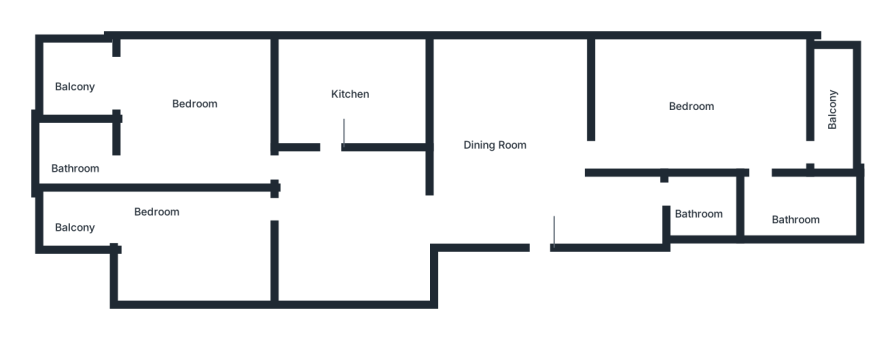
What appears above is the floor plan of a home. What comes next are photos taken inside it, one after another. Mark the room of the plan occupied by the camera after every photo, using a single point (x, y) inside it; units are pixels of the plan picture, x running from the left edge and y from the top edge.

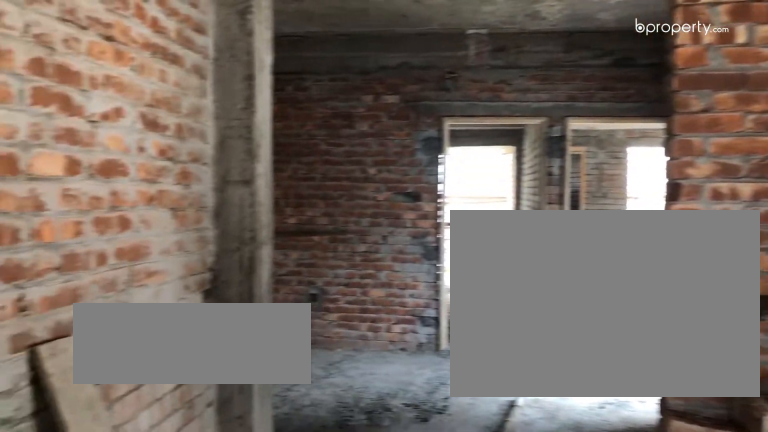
(528, 151)
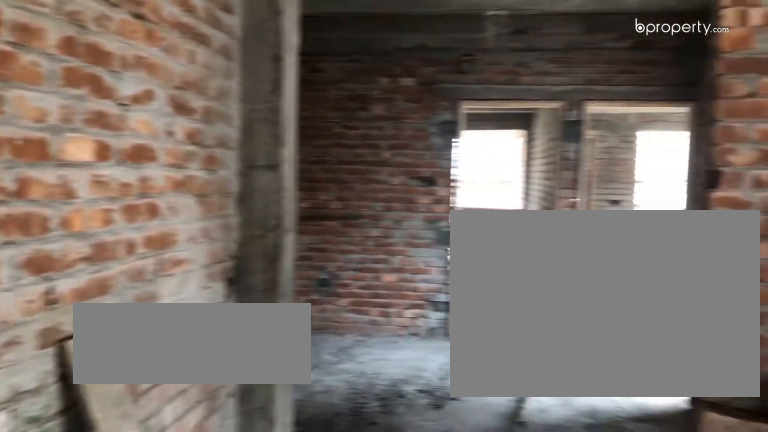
(528, 151)
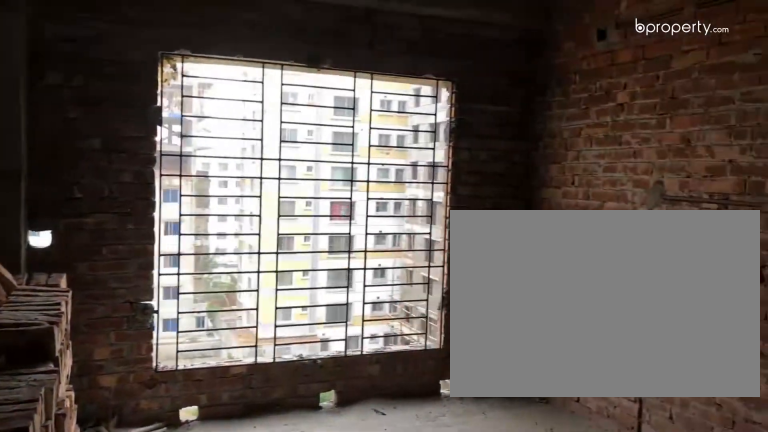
(527, 150)
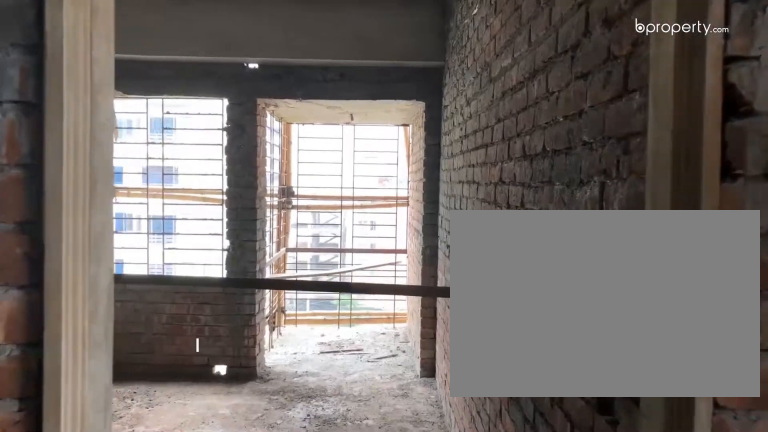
(183, 240)
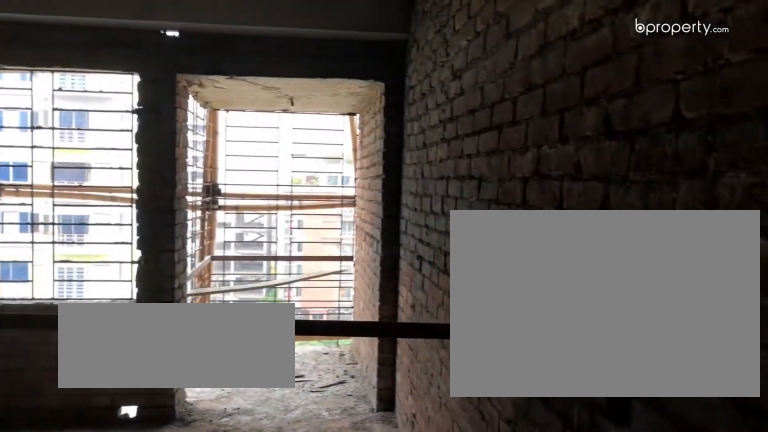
(183, 240)
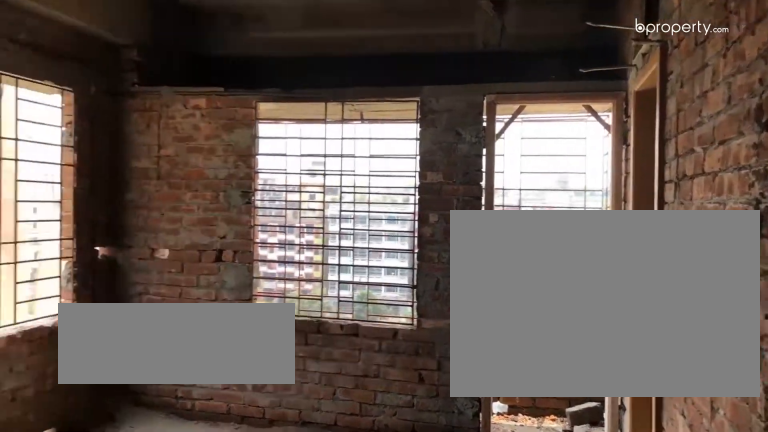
(695, 117)
